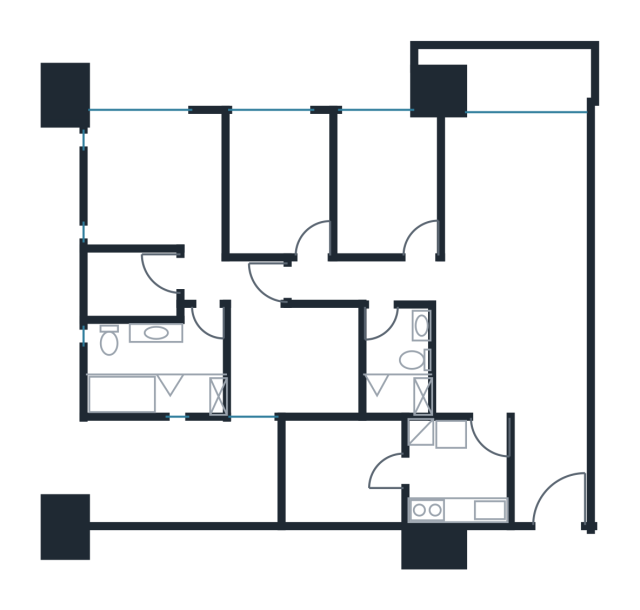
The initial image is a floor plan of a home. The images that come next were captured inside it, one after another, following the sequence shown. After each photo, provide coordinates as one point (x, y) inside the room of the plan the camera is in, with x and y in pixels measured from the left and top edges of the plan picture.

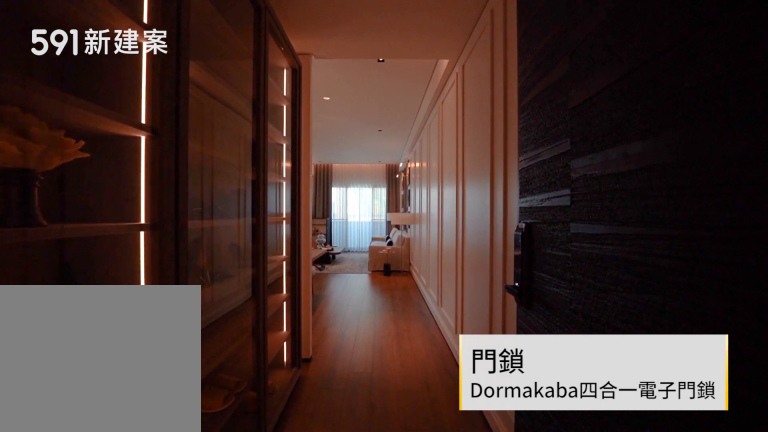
(550, 468)
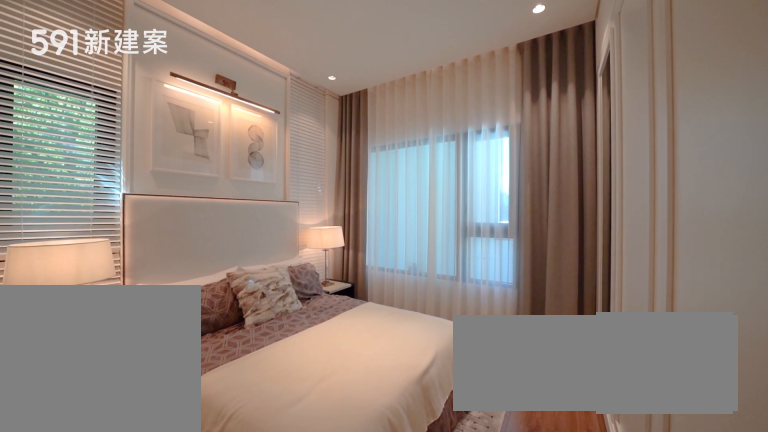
(152, 212)
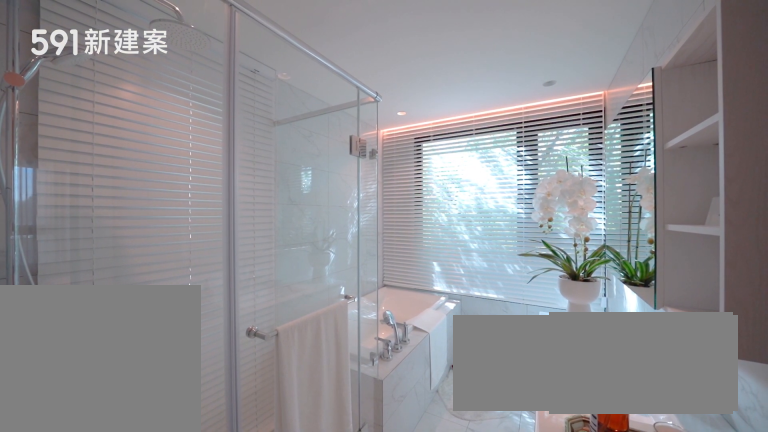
(149, 365)
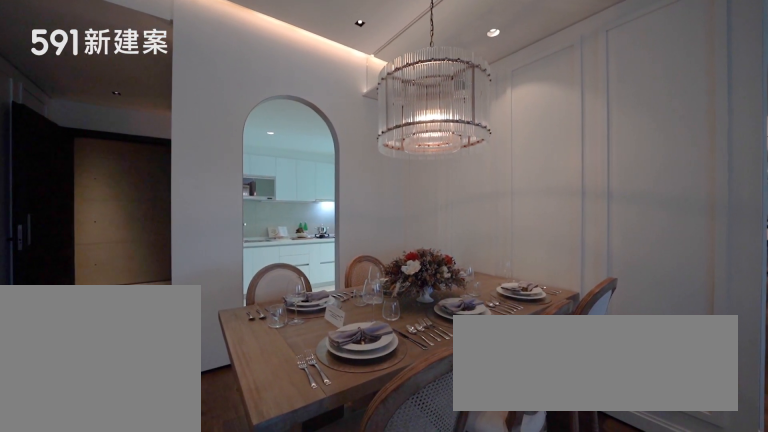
(508, 360)
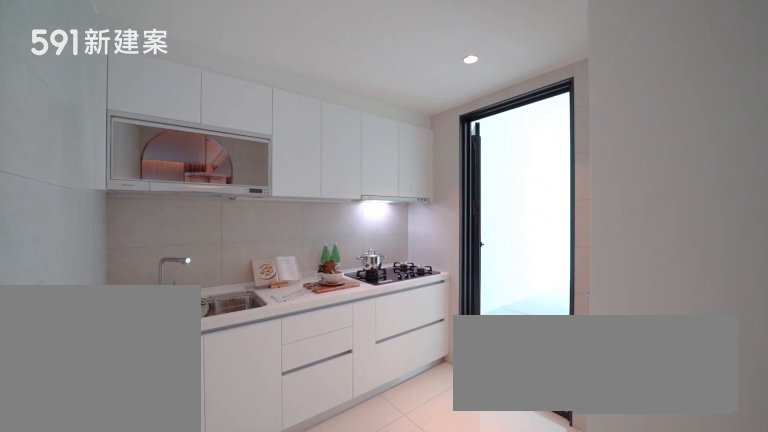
(455, 472)
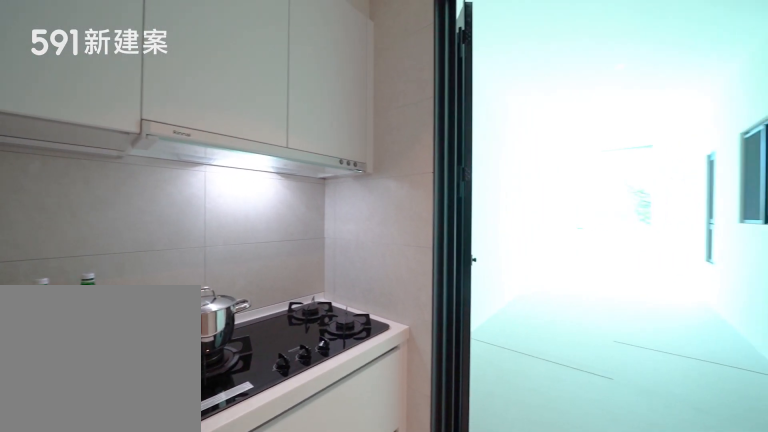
(455, 472)
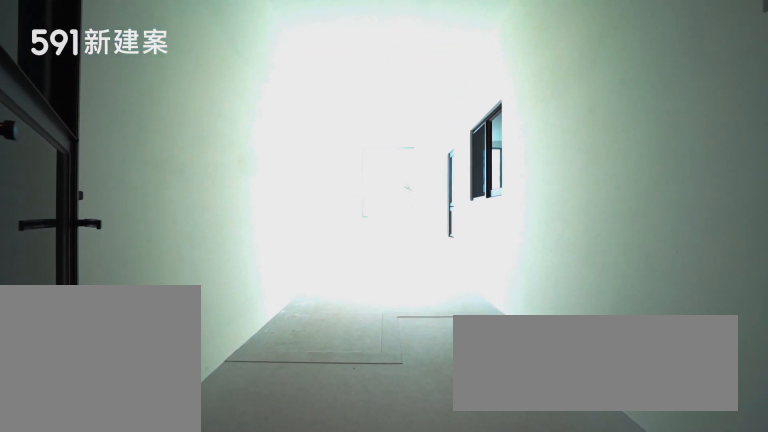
(346, 466)
